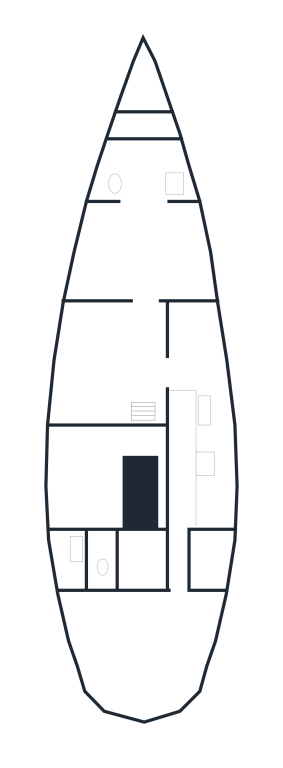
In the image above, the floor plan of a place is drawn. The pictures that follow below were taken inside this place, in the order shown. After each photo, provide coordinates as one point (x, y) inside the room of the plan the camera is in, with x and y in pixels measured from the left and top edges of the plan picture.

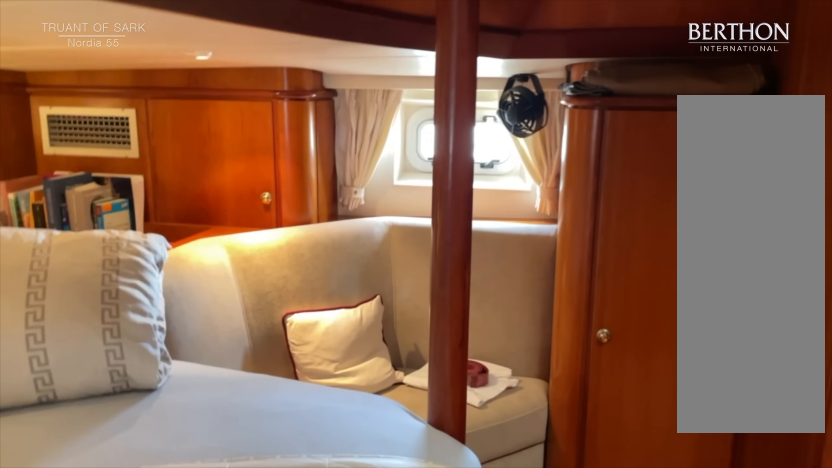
(142, 615)
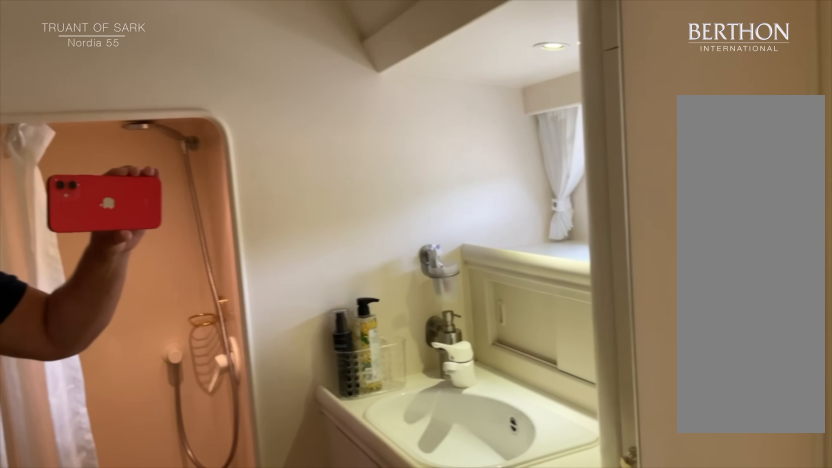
(100, 553)
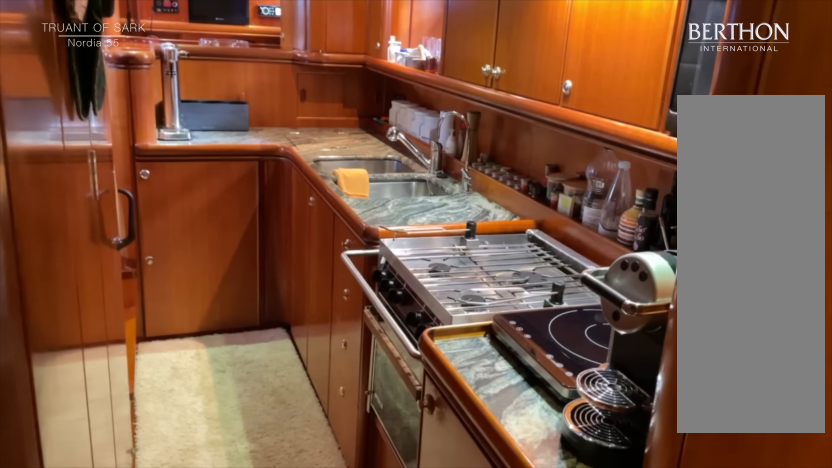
(202, 450)
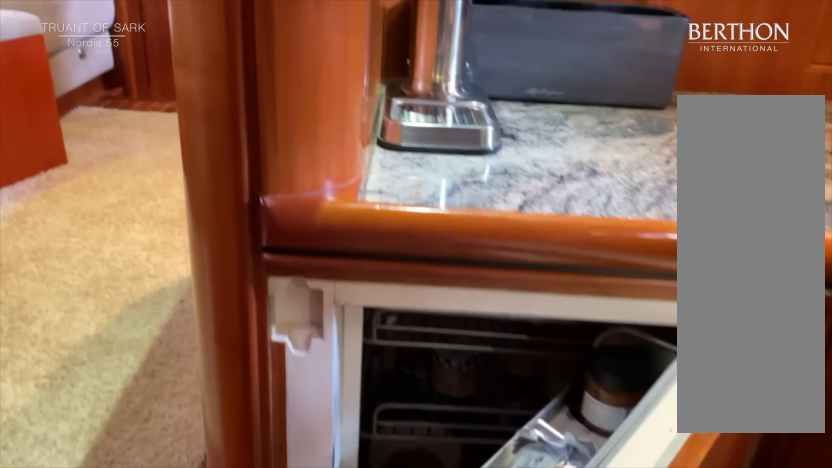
(202, 450)
